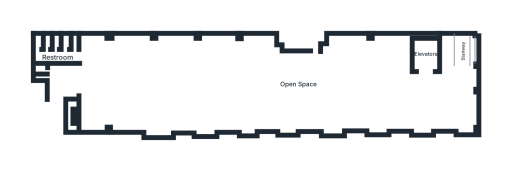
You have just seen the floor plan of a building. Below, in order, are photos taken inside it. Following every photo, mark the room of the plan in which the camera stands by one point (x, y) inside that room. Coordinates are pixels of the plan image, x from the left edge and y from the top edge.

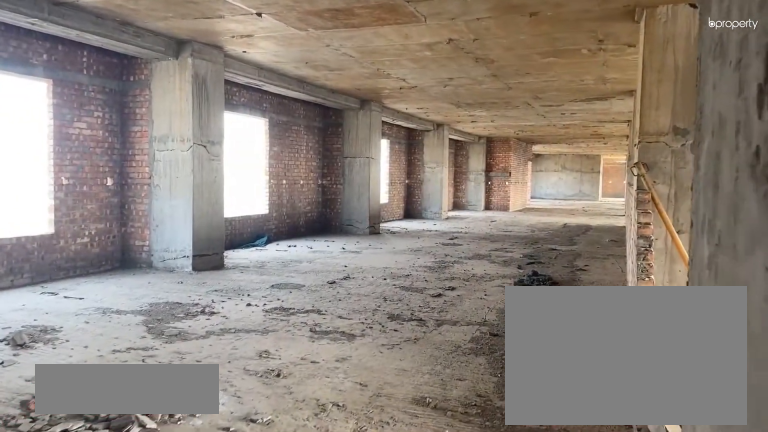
(111, 81)
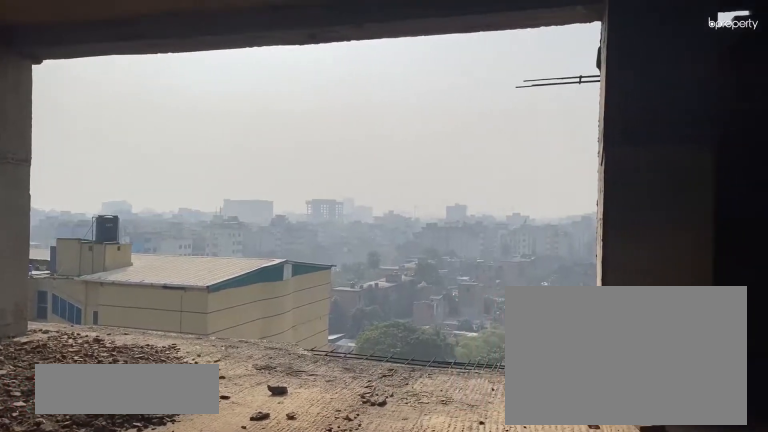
(460, 106)
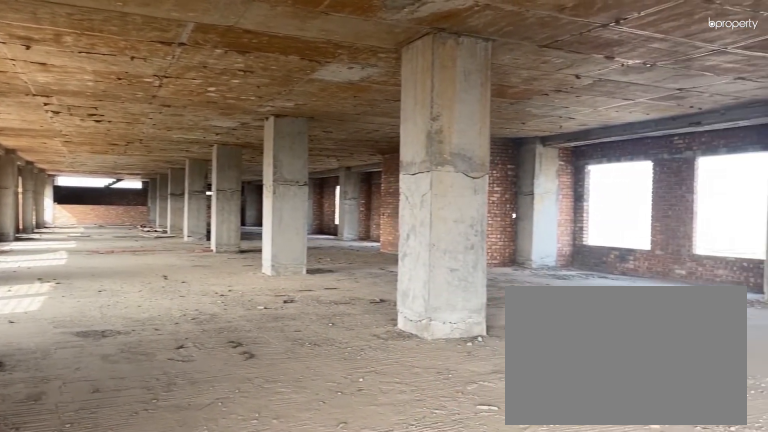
(380, 86)
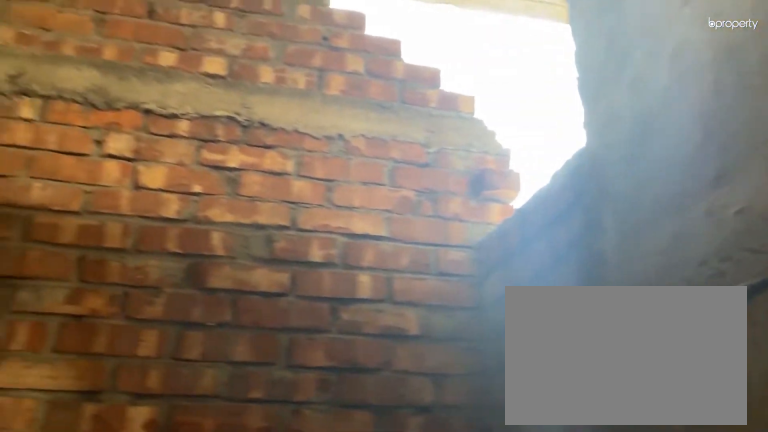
(74, 43)
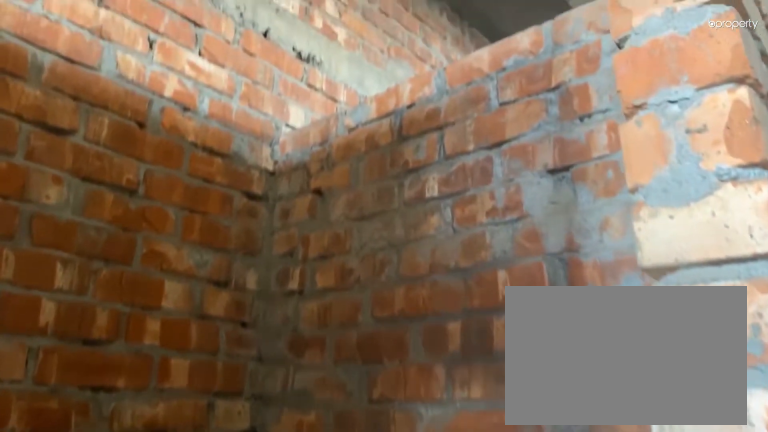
(56, 45)
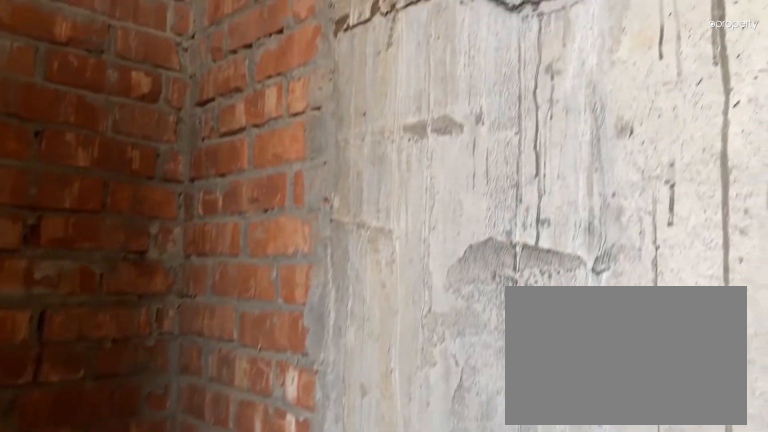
(38, 42)
